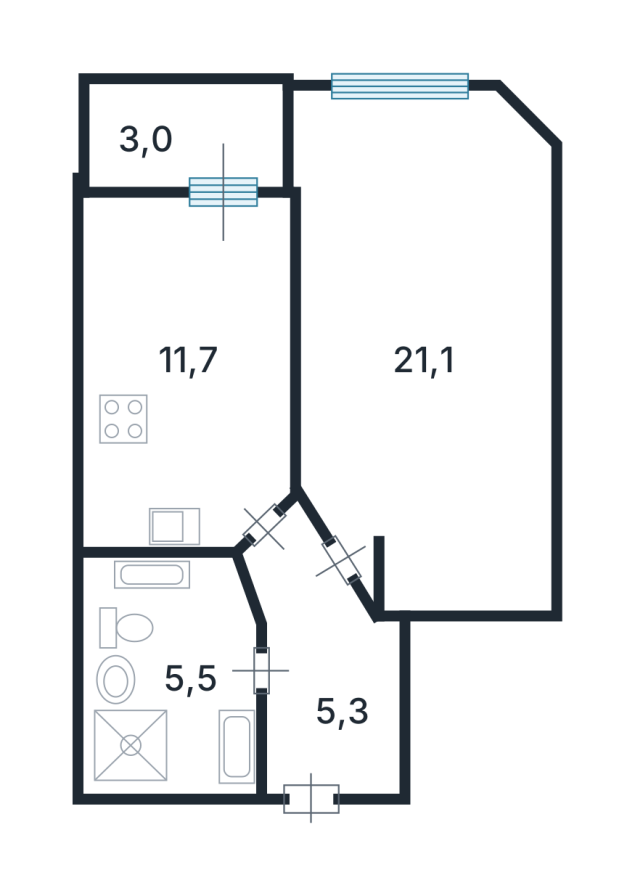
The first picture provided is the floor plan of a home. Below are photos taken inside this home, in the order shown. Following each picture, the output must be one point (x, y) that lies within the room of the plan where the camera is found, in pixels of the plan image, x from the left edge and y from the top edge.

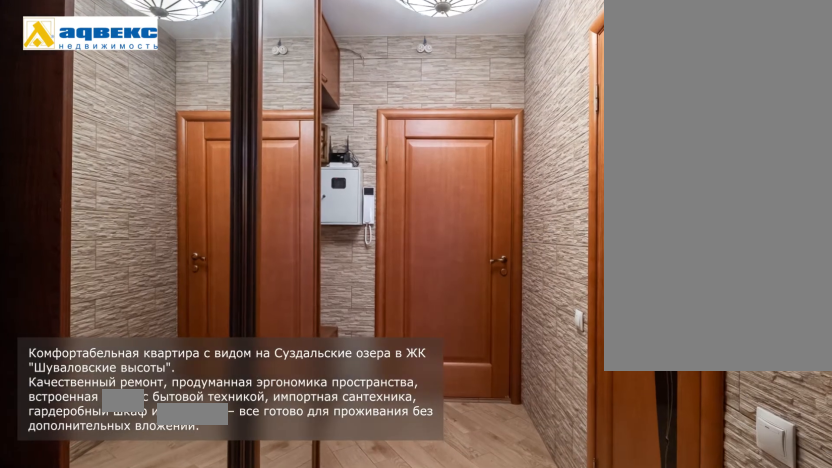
(316, 662)
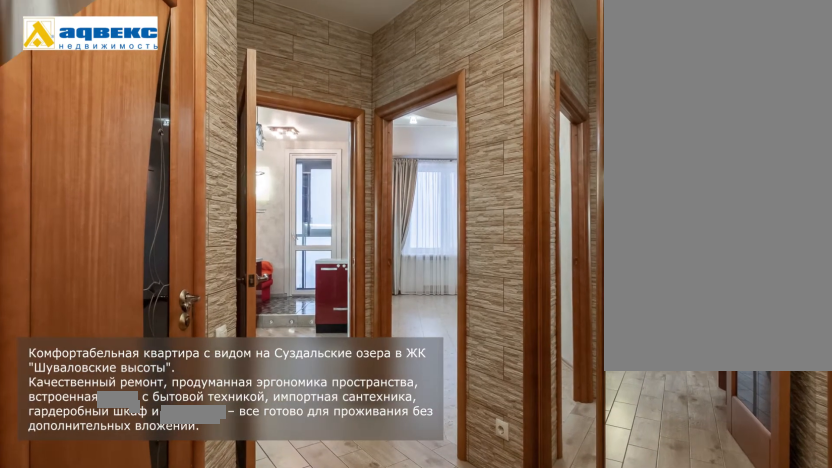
(316, 662)
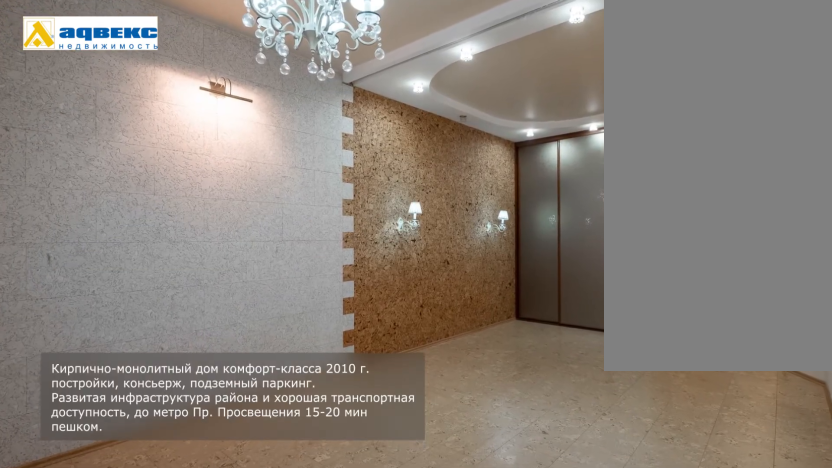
(416, 363)
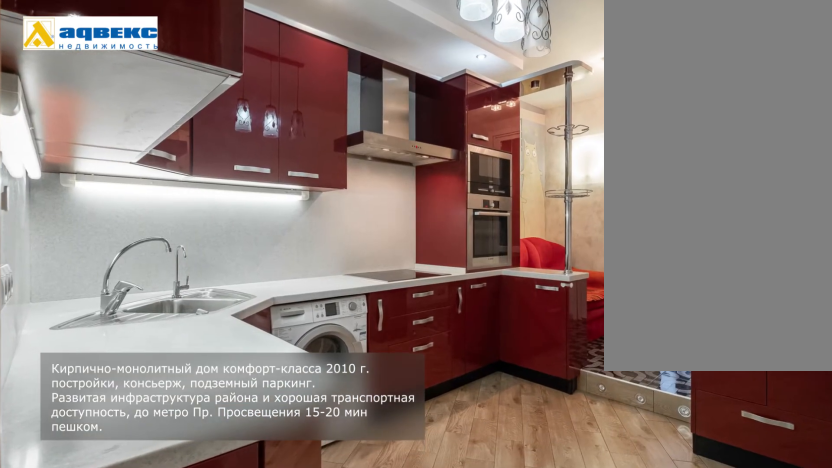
(189, 356)
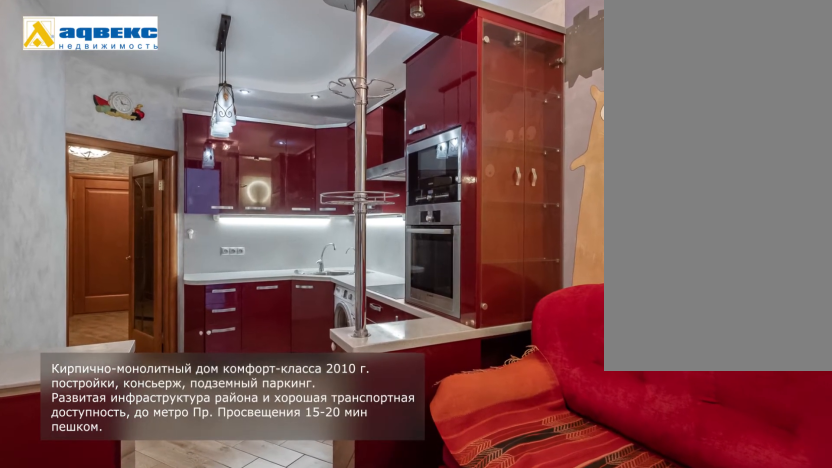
(189, 356)
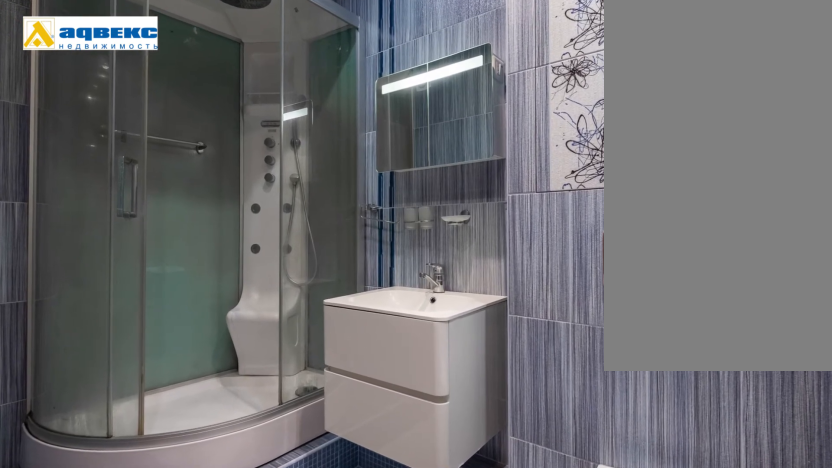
(175, 684)
